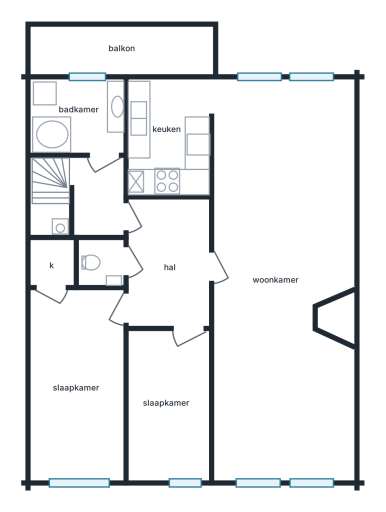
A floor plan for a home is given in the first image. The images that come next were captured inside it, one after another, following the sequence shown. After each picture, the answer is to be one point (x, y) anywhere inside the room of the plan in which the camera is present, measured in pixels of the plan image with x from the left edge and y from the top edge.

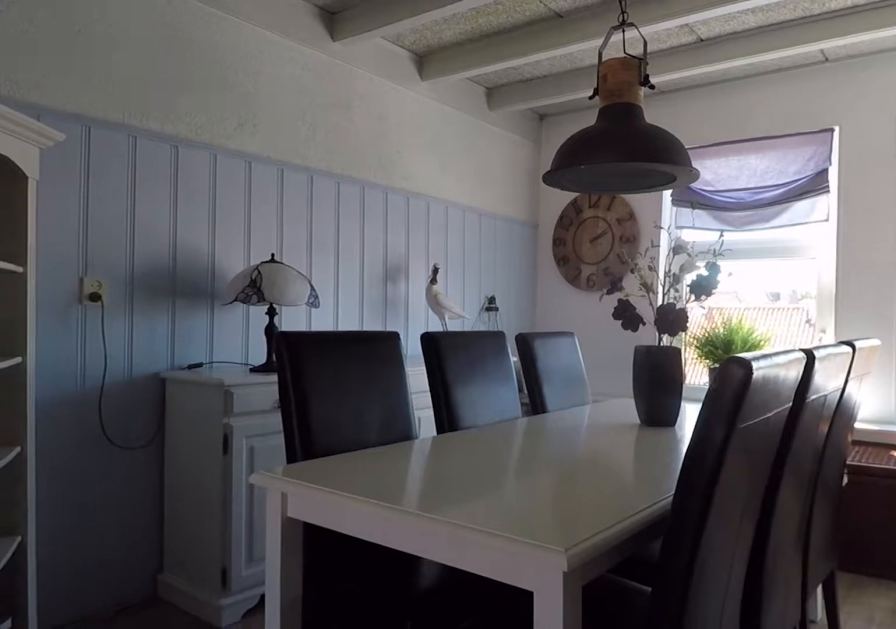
(280, 437)
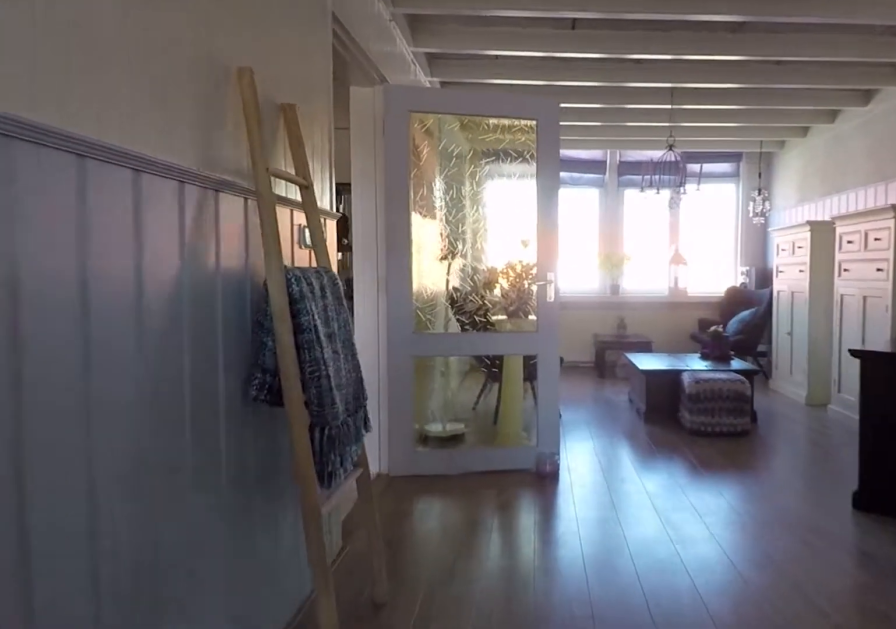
(282, 277)
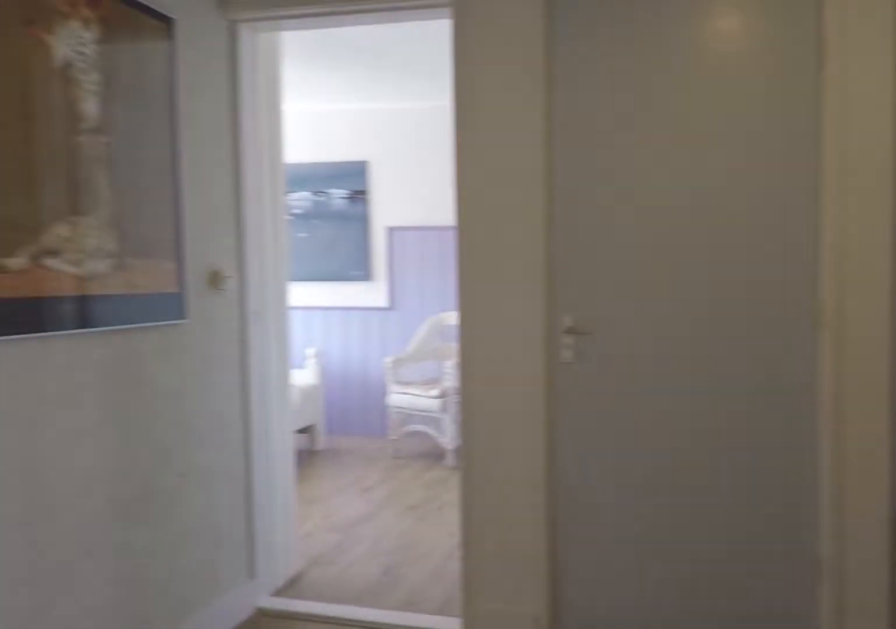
(169, 263)
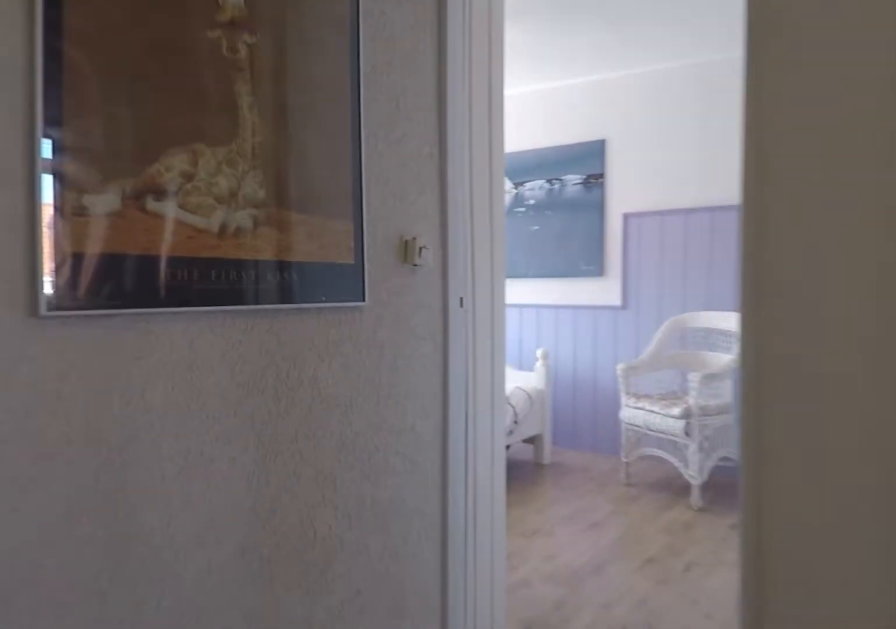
(169, 263)
